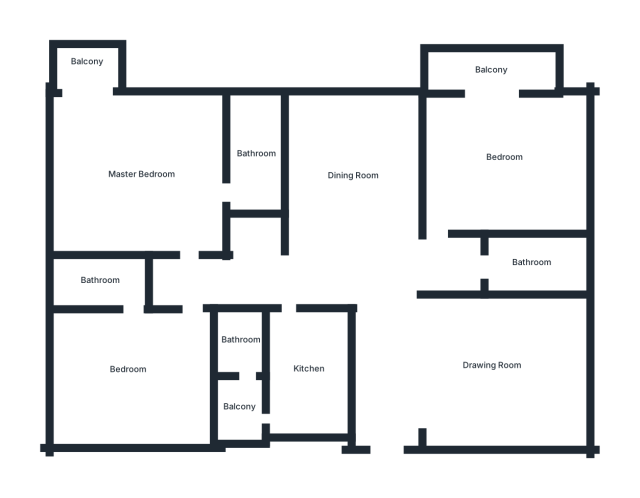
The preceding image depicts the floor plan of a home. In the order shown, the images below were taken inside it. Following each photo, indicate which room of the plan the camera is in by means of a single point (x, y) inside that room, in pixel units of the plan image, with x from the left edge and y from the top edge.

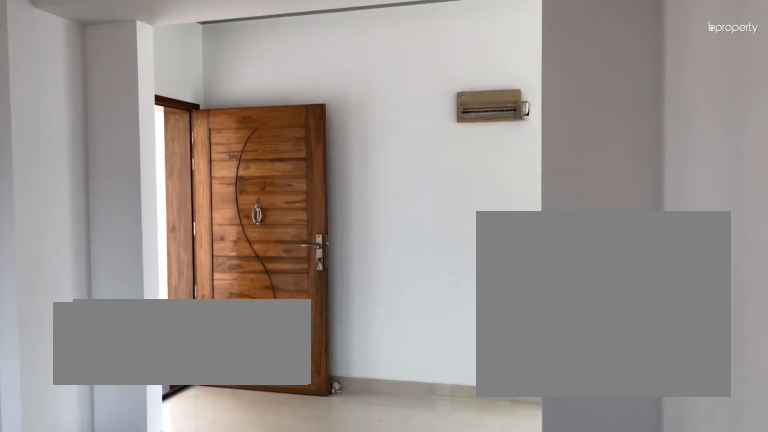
(487, 363)
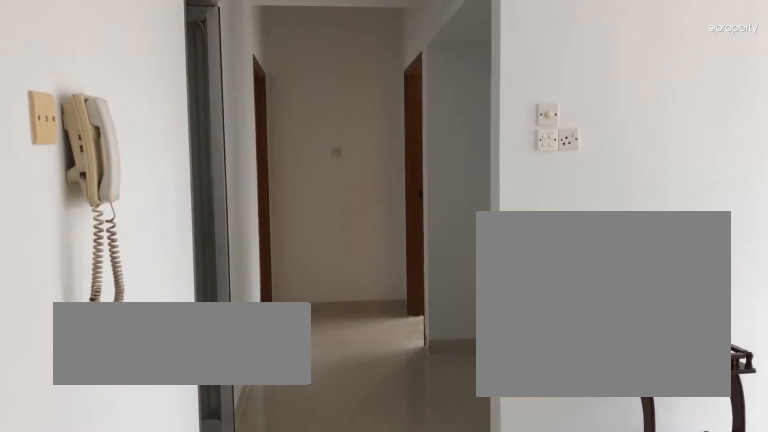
(353, 173)
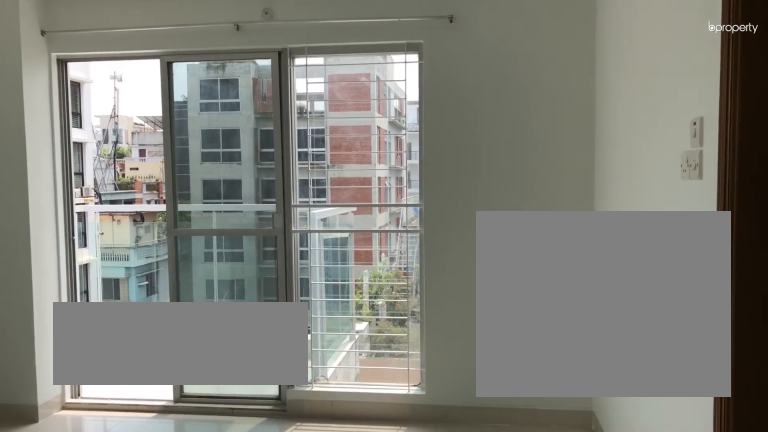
(142, 173)
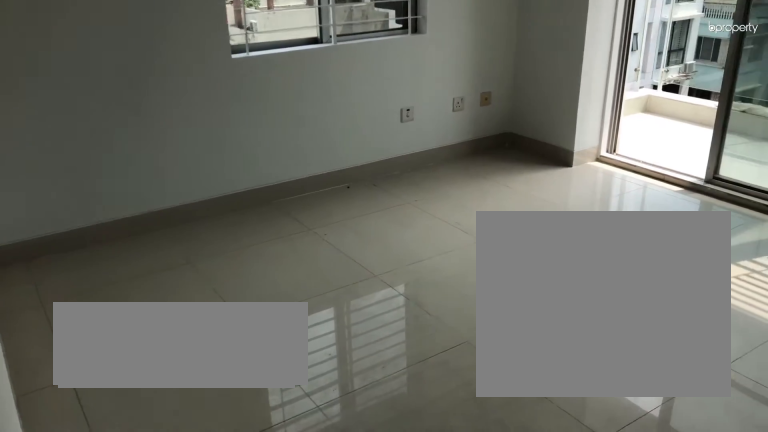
(142, 173)
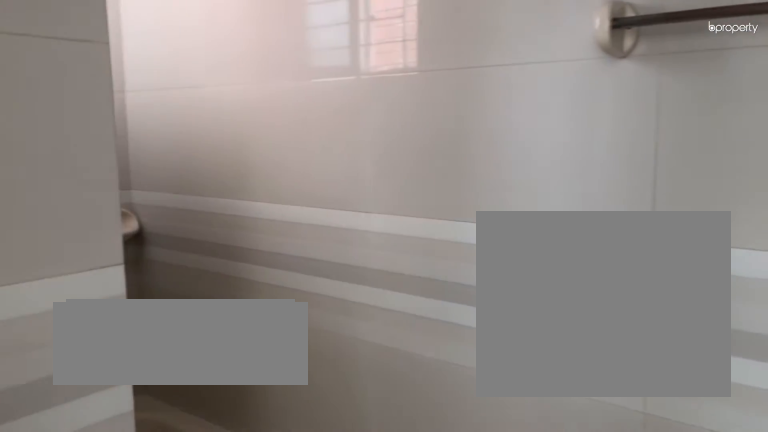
(255, 153)
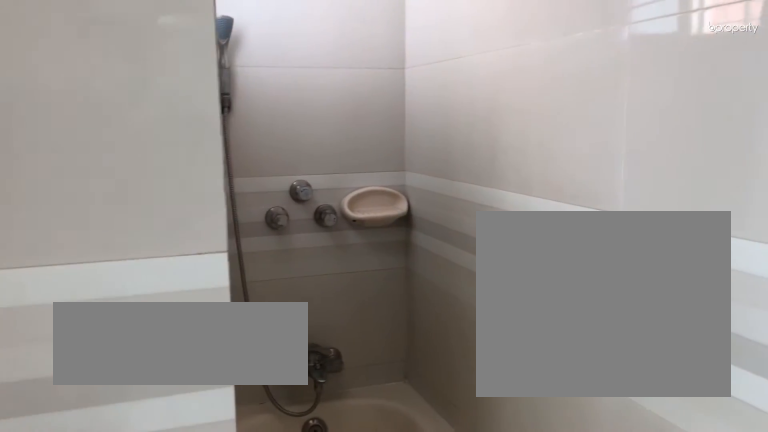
(255, 153)
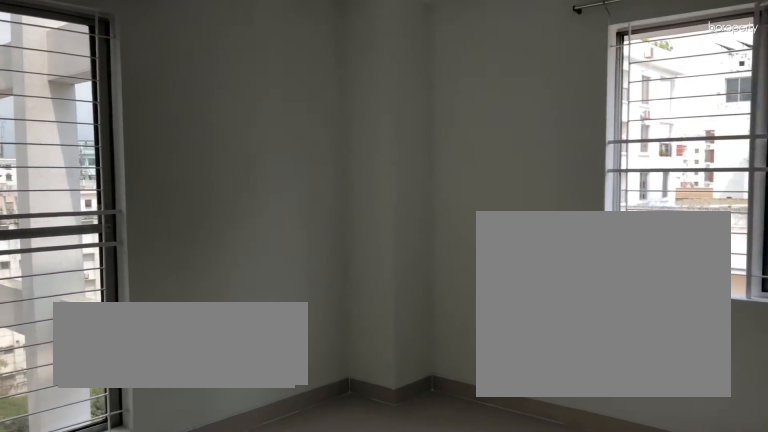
(128, 369)
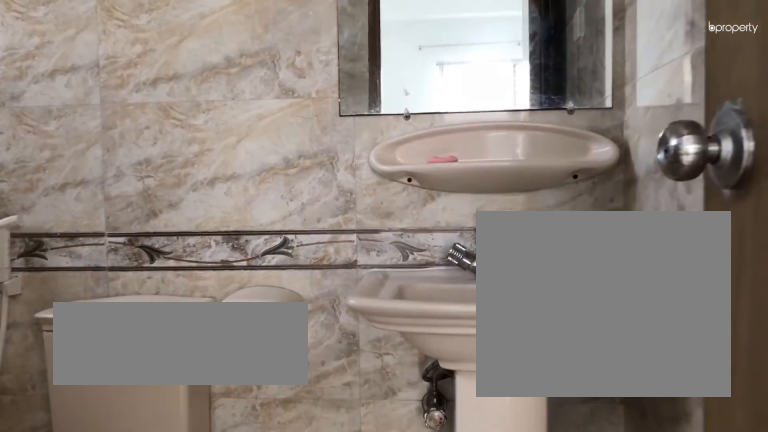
(100, 279)
